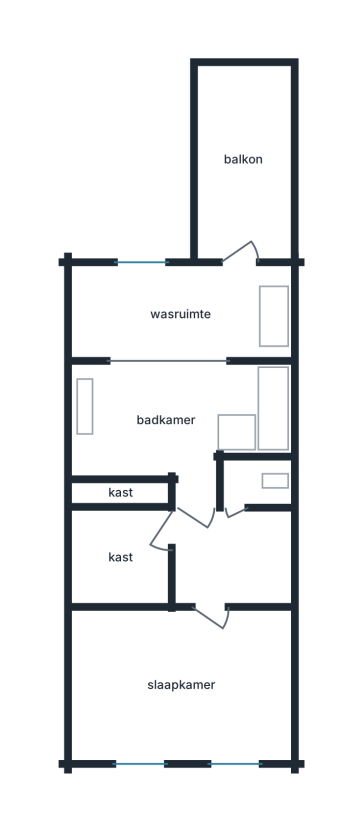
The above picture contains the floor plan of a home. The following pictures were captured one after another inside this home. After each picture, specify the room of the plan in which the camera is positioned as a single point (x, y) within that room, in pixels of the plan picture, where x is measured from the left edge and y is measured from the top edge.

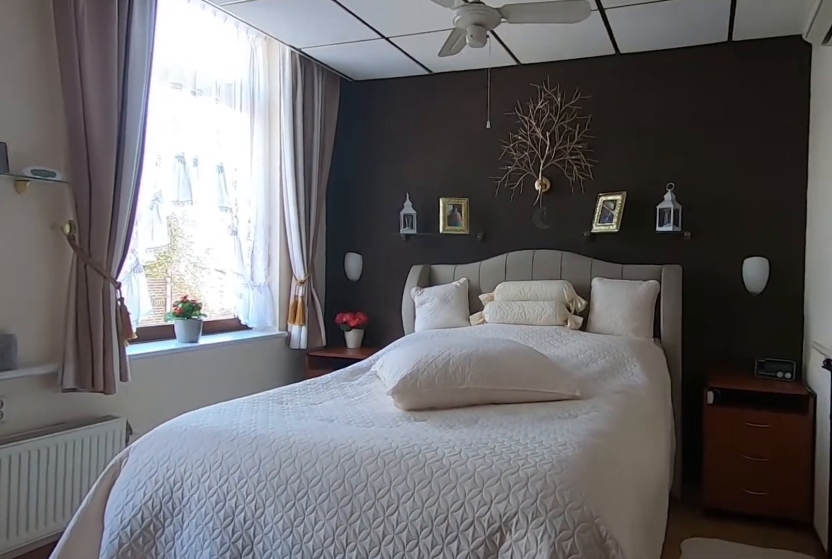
(179, 688)
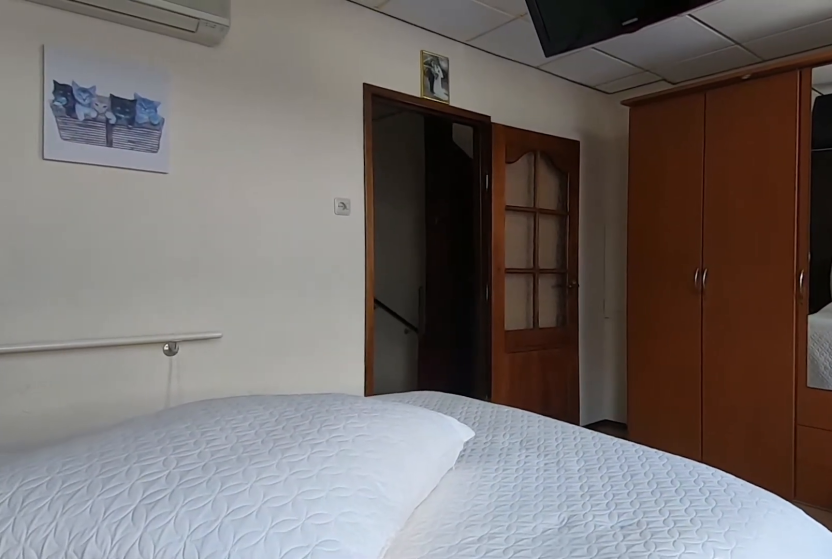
(179, 688)
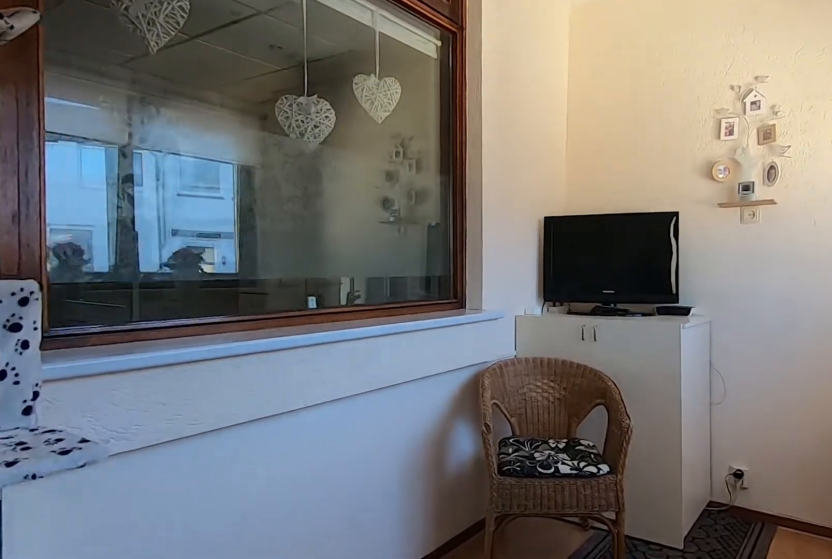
(156, 312)
